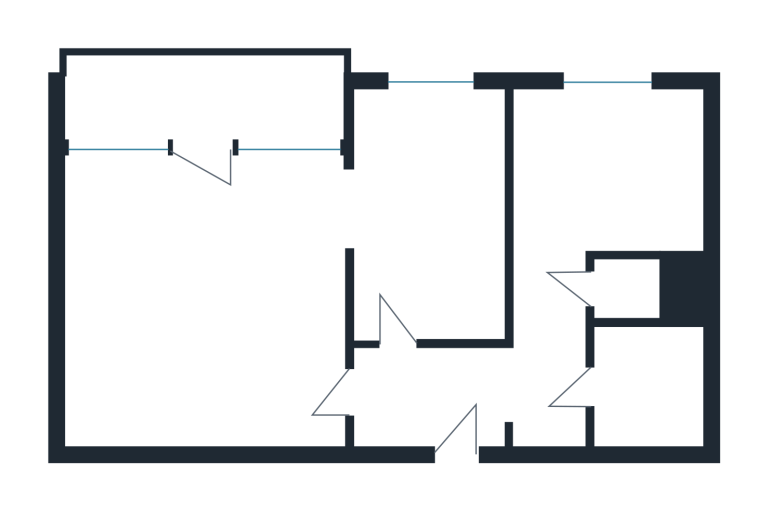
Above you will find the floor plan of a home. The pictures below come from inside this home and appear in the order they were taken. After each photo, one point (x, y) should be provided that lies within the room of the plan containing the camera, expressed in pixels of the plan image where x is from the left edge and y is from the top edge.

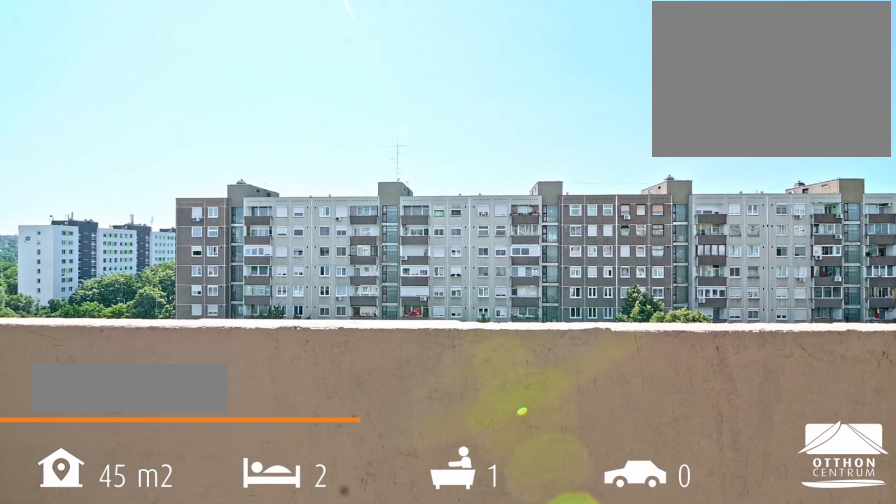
(203, 87)
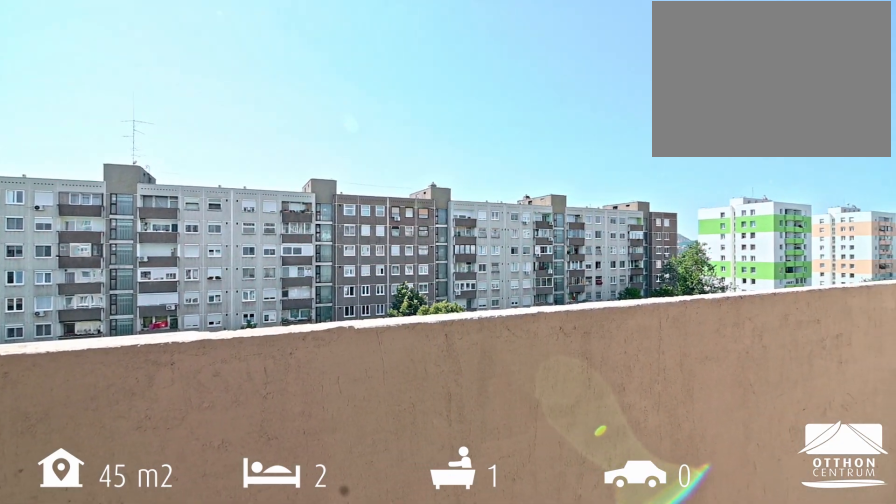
(203, 87)
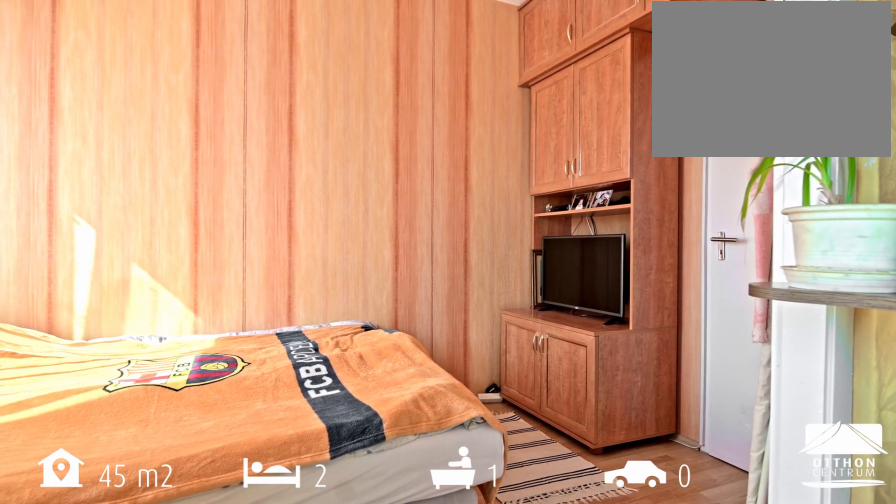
(430, 216)
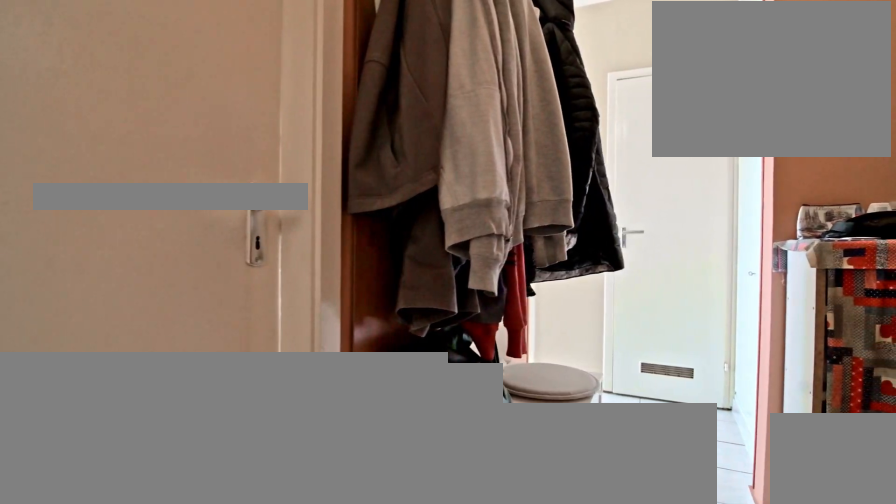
(533, 381)
